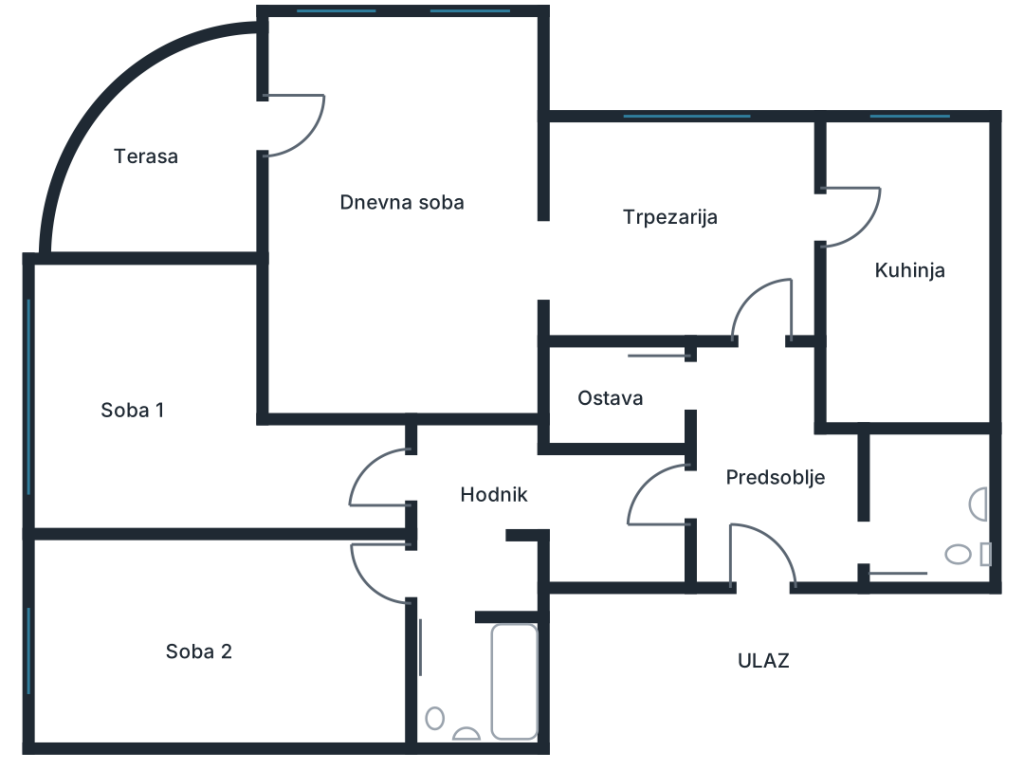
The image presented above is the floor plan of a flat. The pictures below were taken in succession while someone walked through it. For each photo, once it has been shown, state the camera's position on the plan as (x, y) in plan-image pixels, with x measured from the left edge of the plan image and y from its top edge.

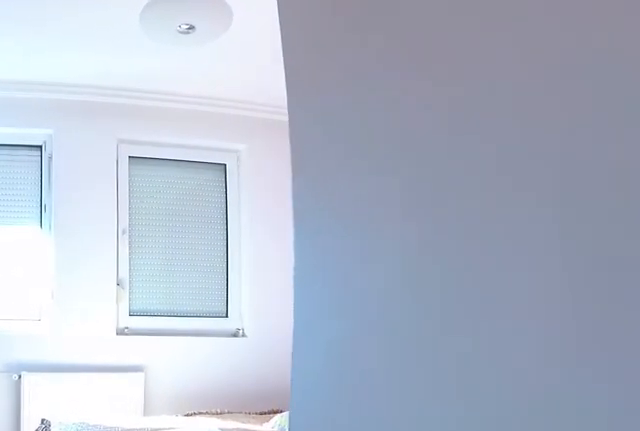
(354, 483)
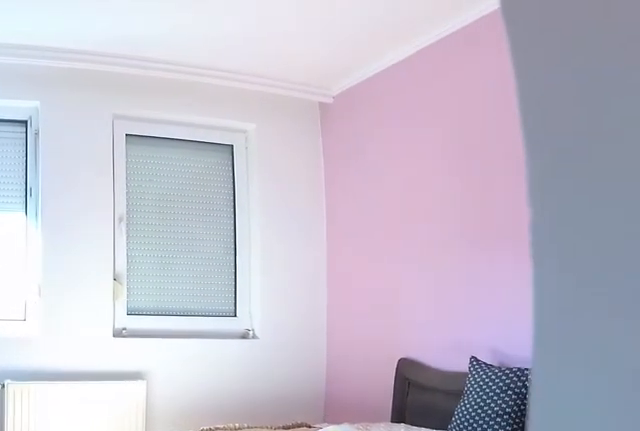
(312, 485)
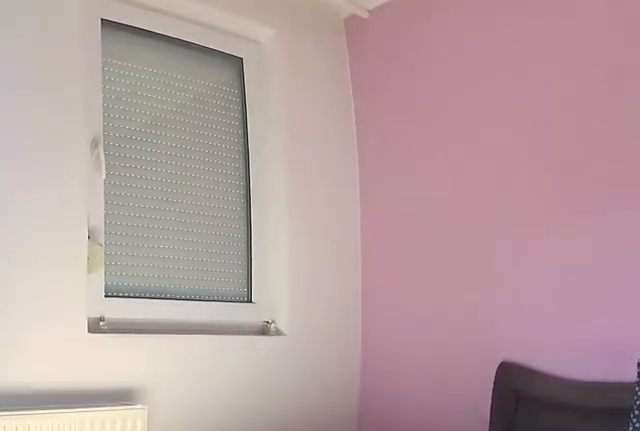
(208, 463)
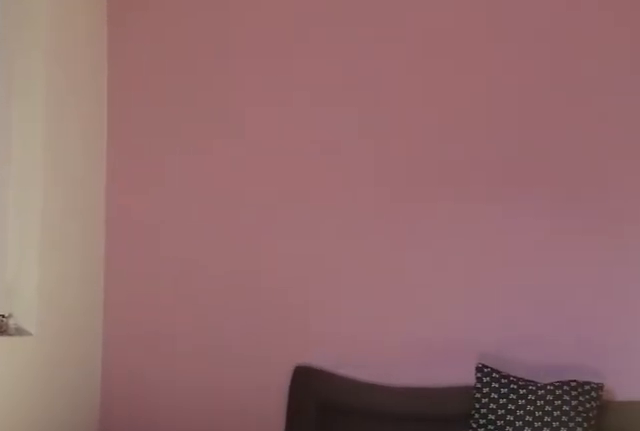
(108, 446)
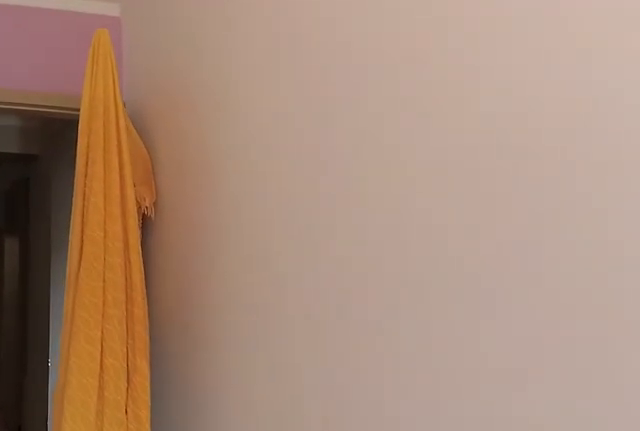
(203, 458)
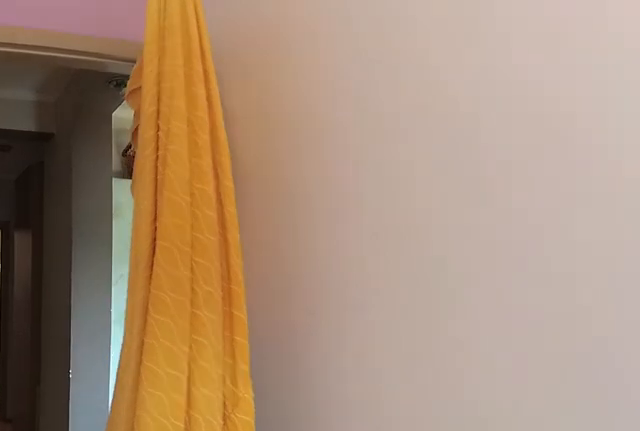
(234, 459)
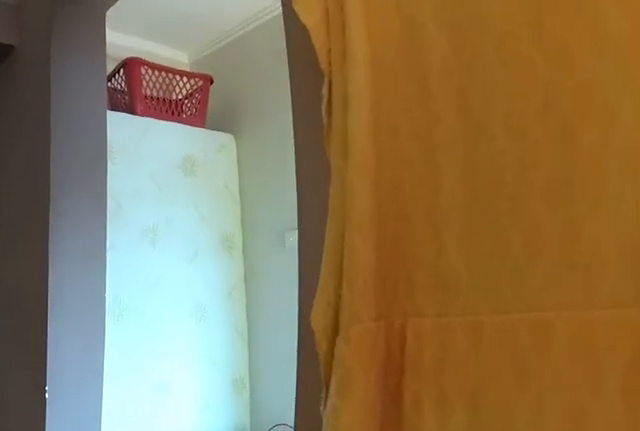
(297, 464)
